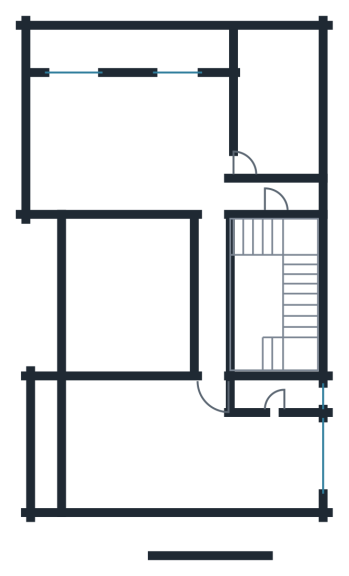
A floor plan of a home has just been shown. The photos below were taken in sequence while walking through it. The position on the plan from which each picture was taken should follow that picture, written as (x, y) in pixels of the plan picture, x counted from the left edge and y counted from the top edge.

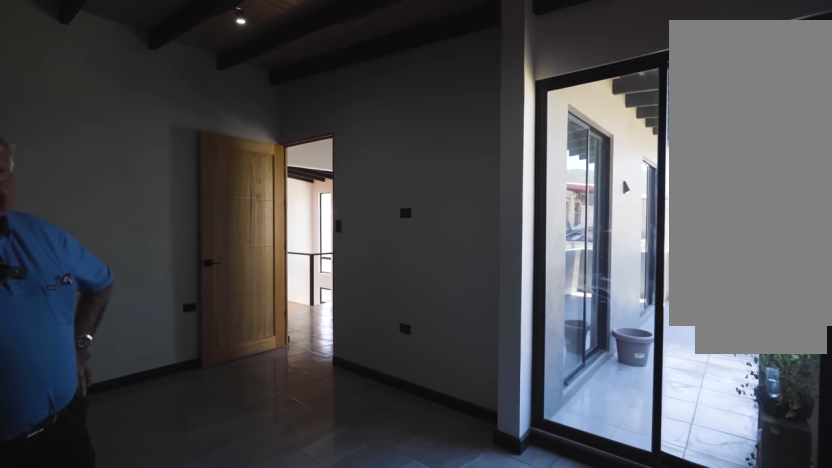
(303, 63)
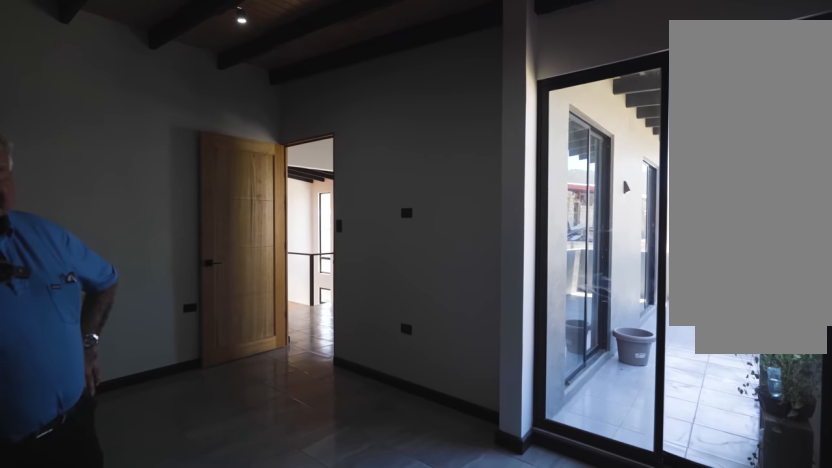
(303, 63)
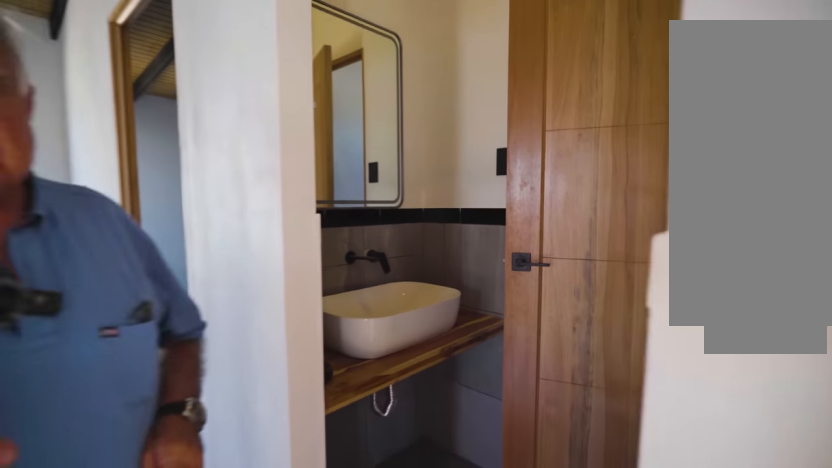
(241, 197)
